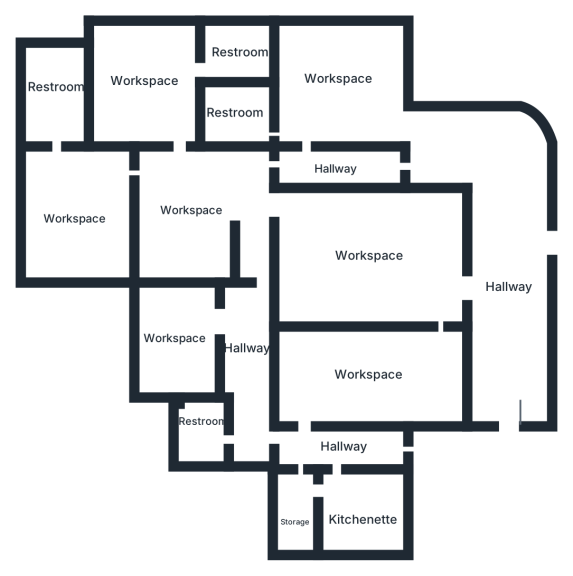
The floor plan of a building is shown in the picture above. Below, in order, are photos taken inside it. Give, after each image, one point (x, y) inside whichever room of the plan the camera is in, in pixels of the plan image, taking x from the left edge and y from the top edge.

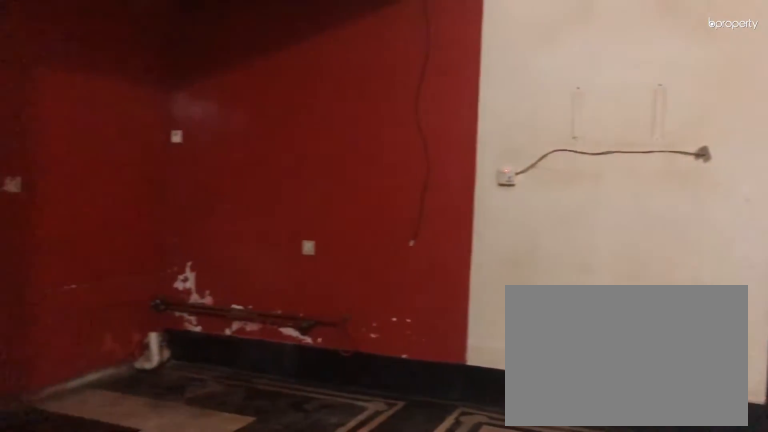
(197, 220)
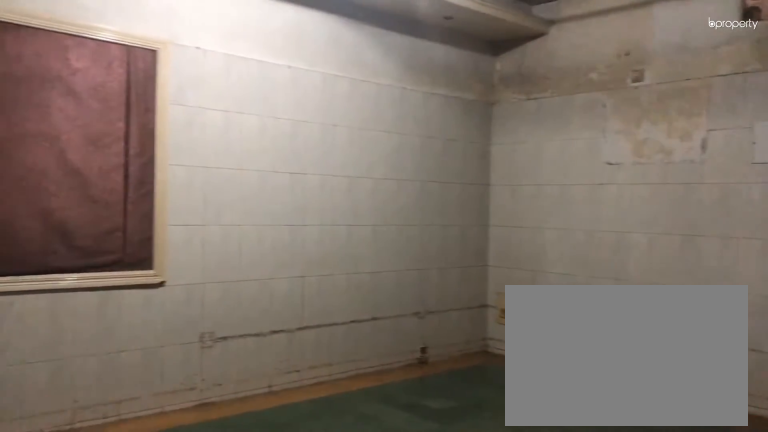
(76, 210)
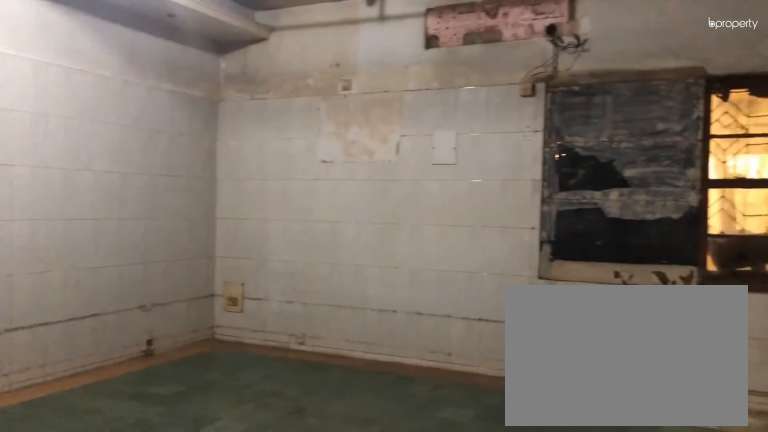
(76, 210)
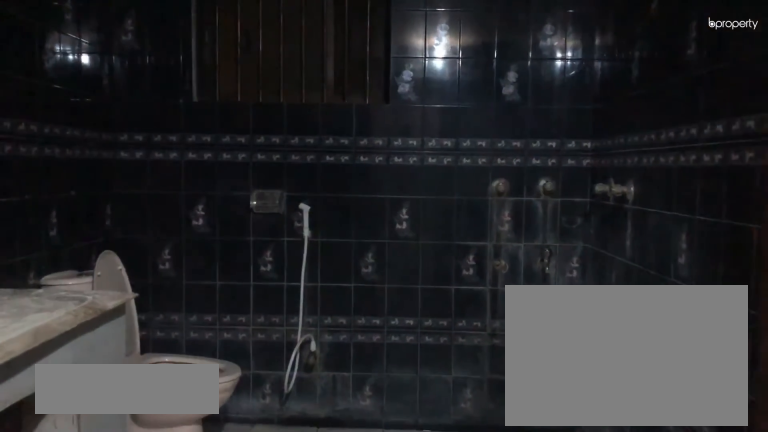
(53, 91)
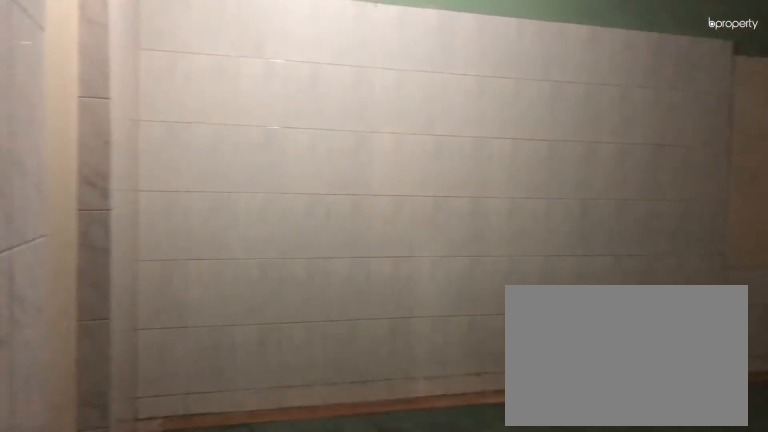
(149, 85)
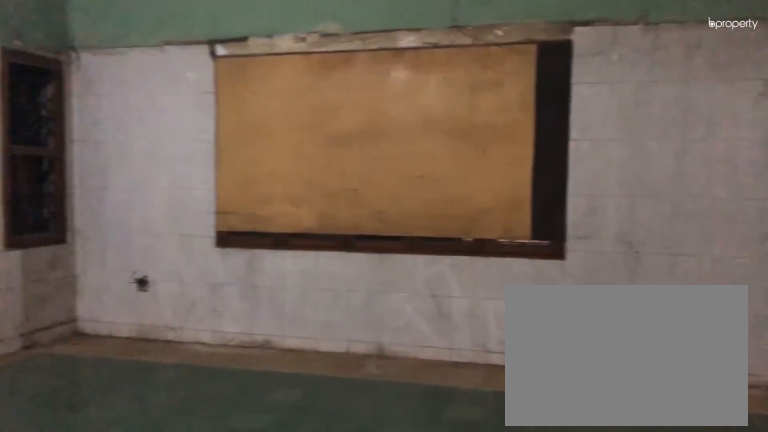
(149, 85)
